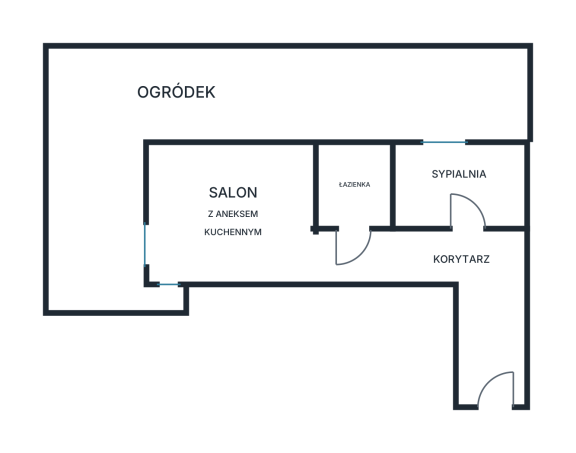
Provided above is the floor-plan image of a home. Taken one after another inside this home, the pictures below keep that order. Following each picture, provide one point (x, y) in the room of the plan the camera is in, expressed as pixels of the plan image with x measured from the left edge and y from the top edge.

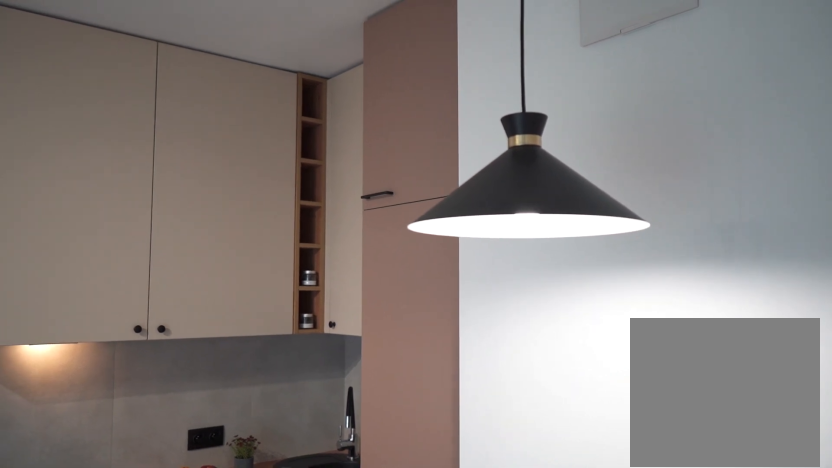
(246, 215)
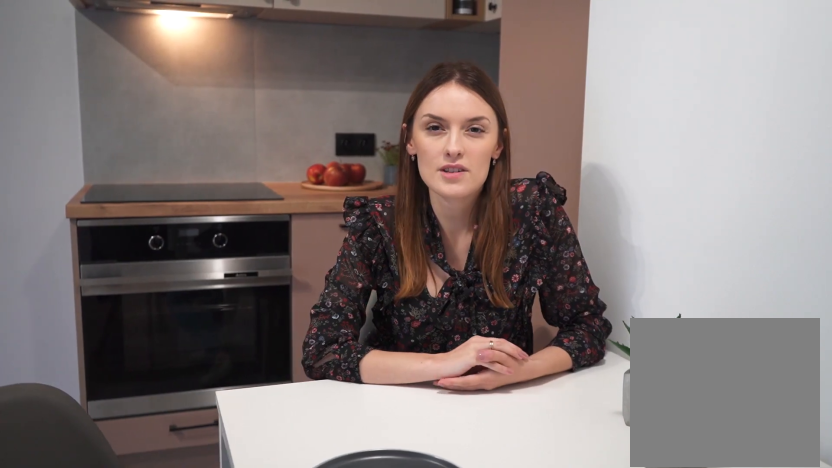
(230, 213)
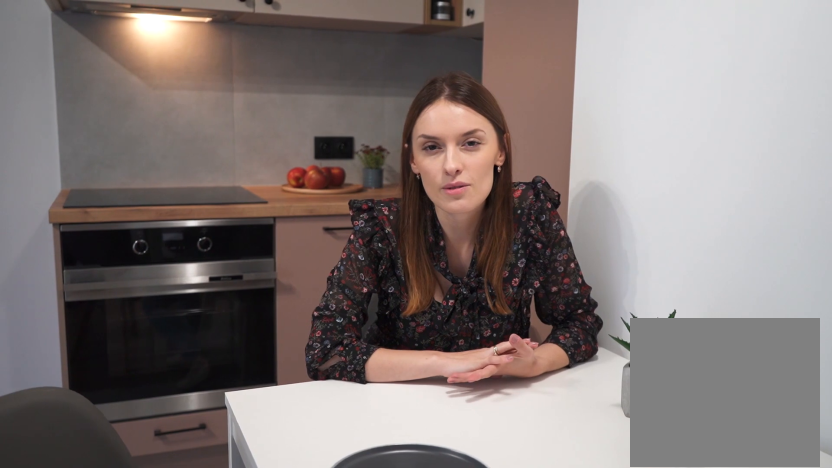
(230, 213)
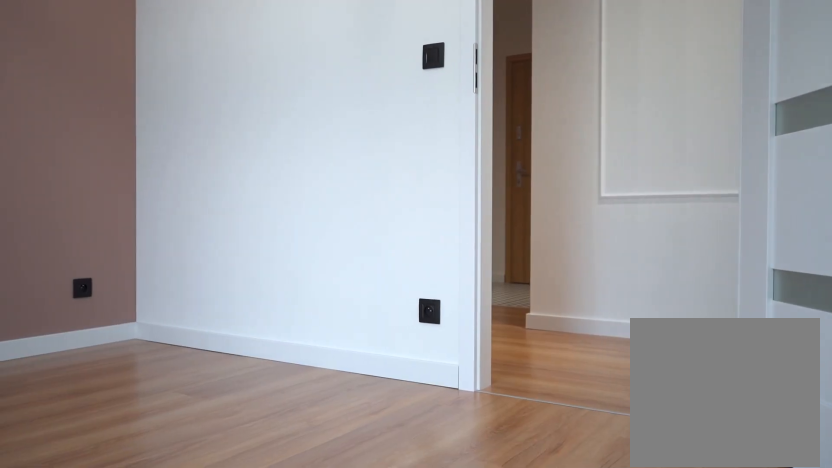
(457, 183)
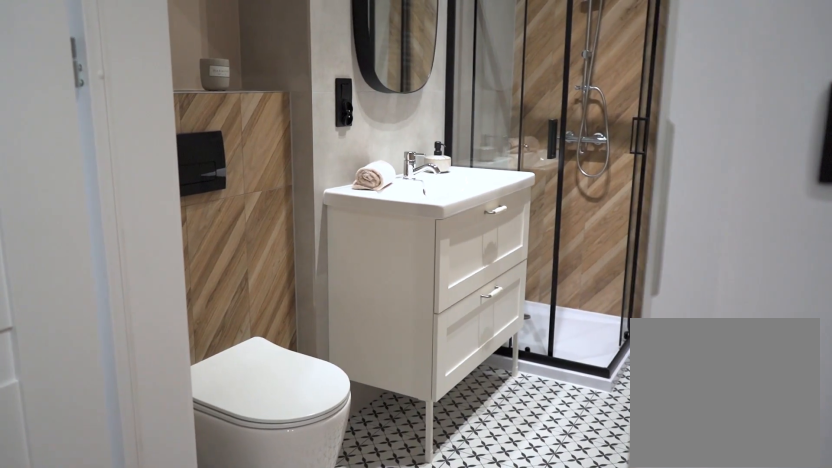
(353, 185)
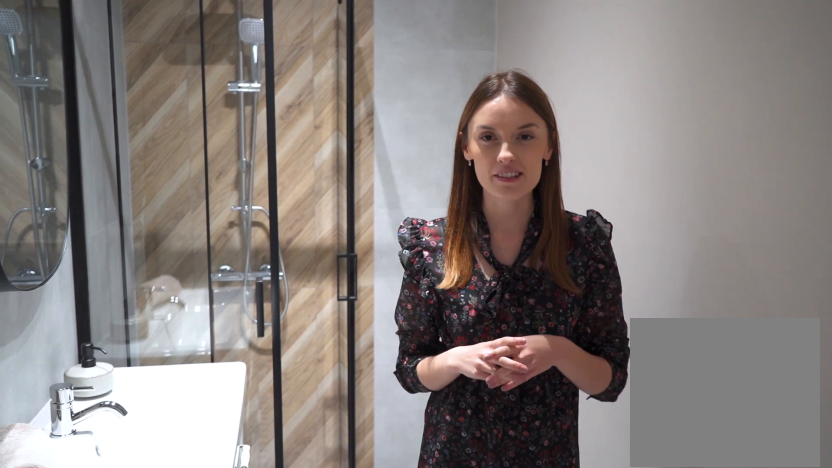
(354, 185)
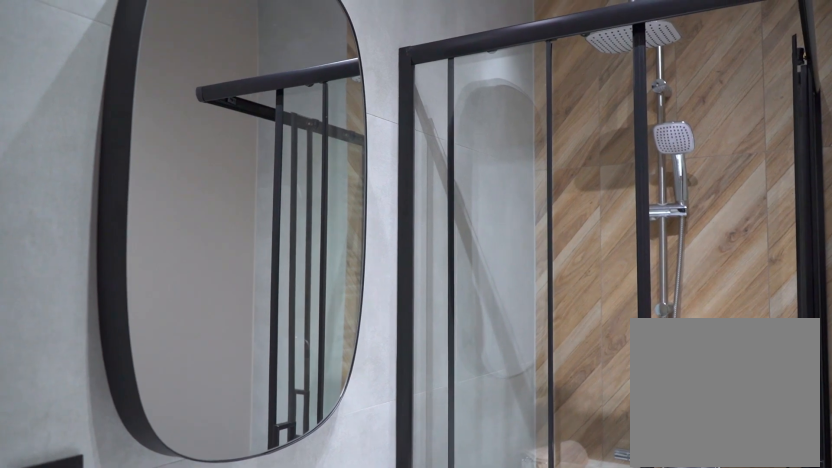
(355, 185)
